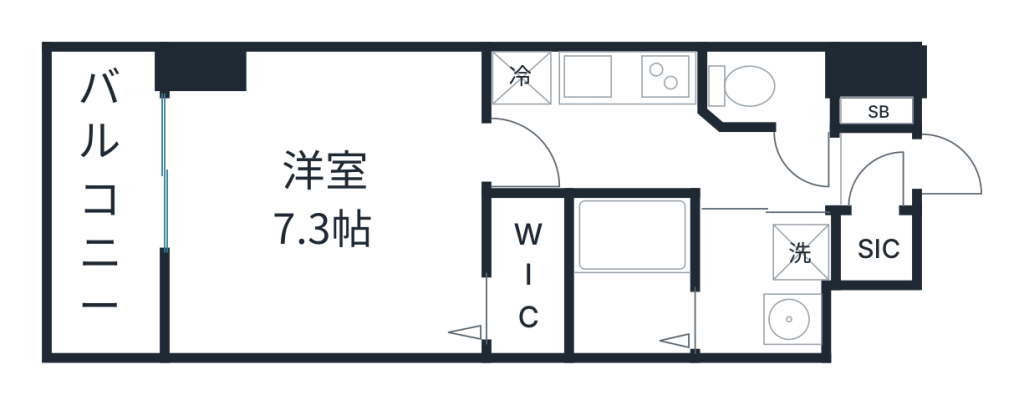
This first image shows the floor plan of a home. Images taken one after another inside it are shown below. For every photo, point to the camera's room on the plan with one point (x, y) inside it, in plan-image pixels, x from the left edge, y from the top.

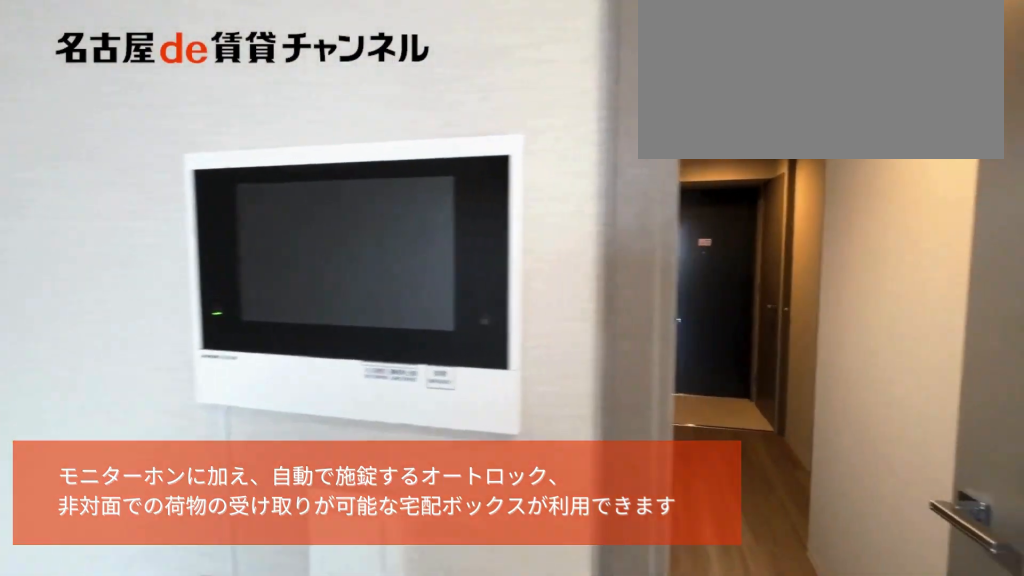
(329, 206)
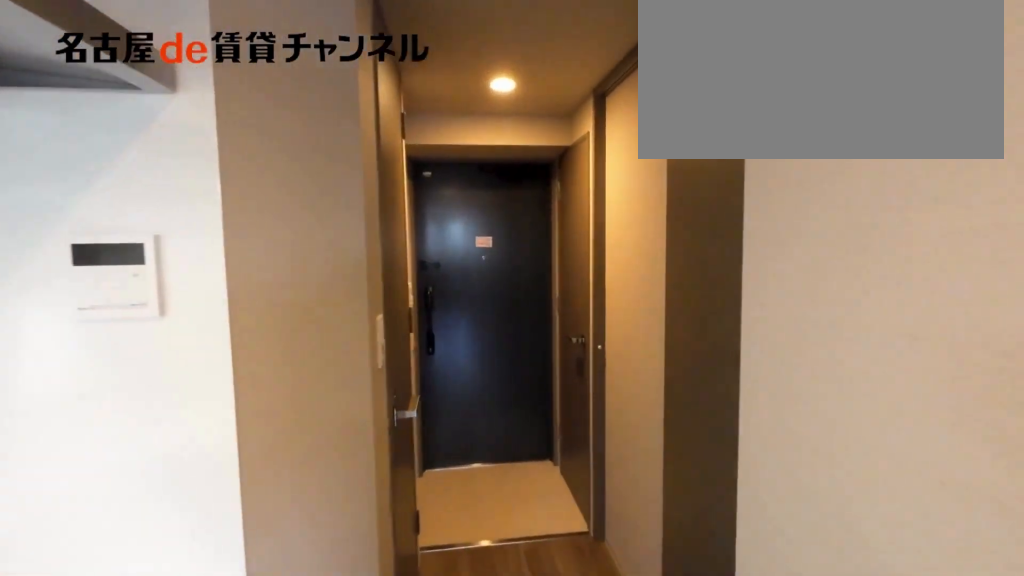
(659, 154)
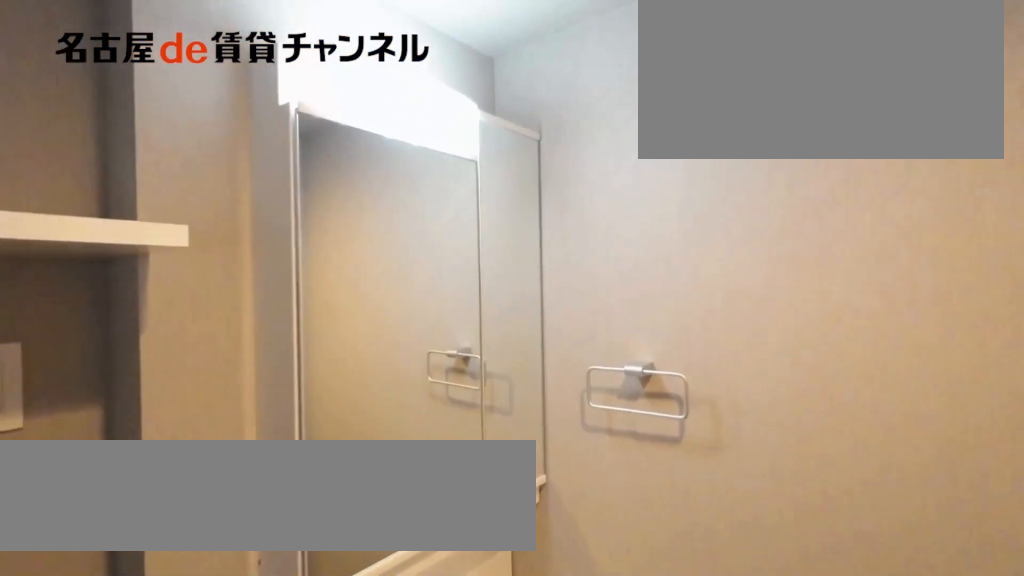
(765, 286)
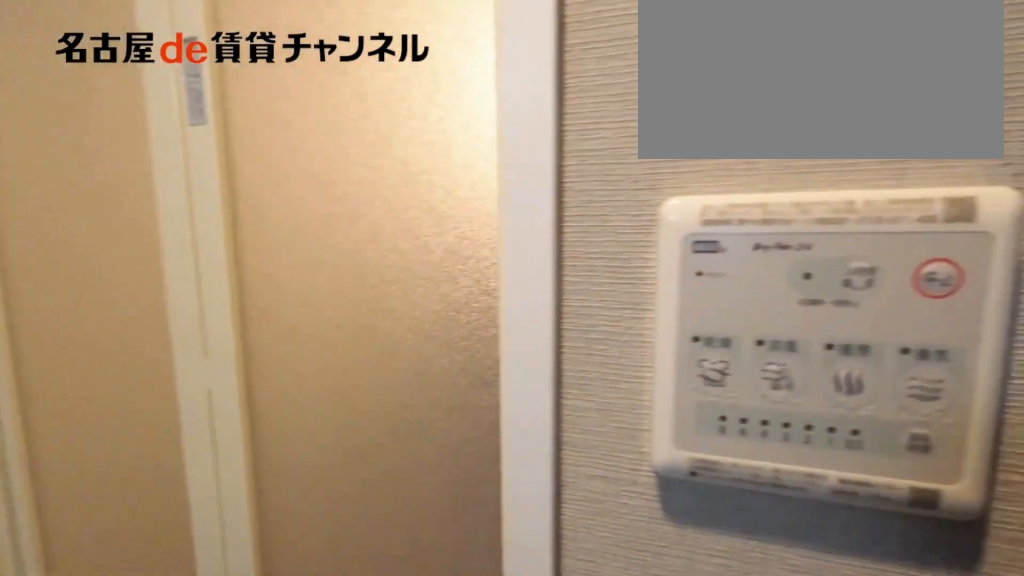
(765, 286)
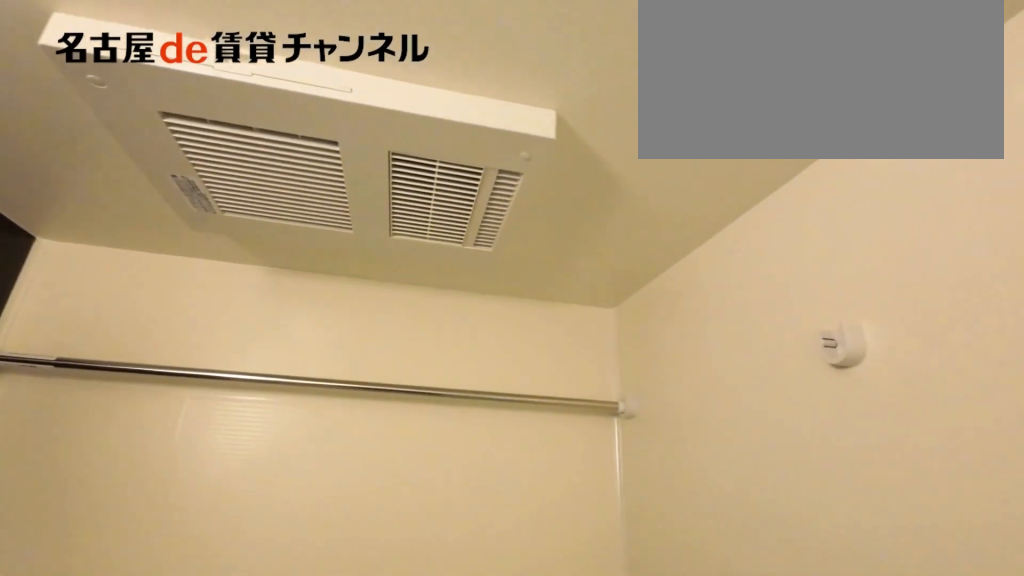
(631, 277)
